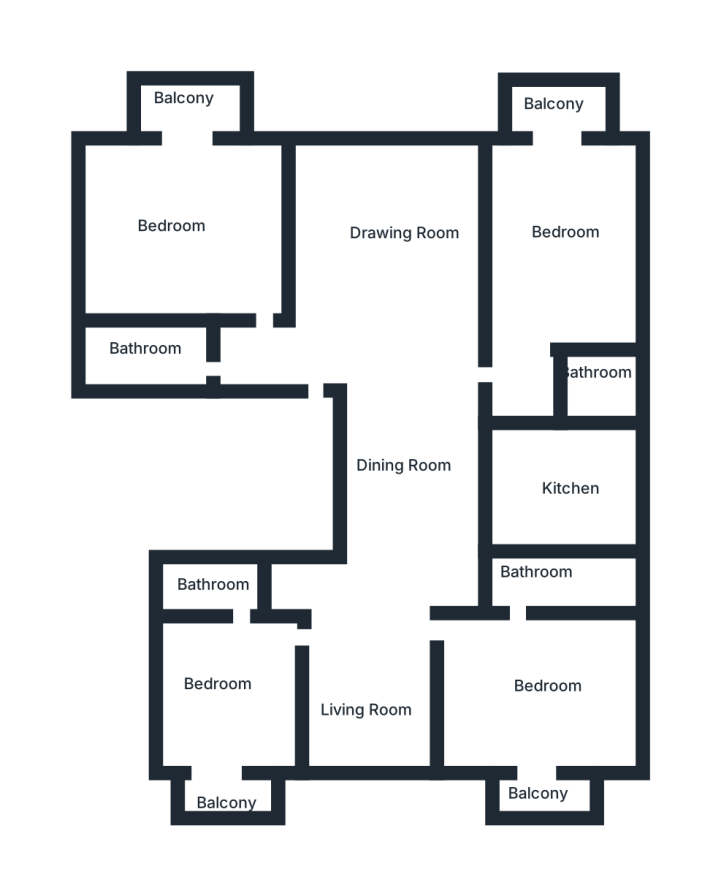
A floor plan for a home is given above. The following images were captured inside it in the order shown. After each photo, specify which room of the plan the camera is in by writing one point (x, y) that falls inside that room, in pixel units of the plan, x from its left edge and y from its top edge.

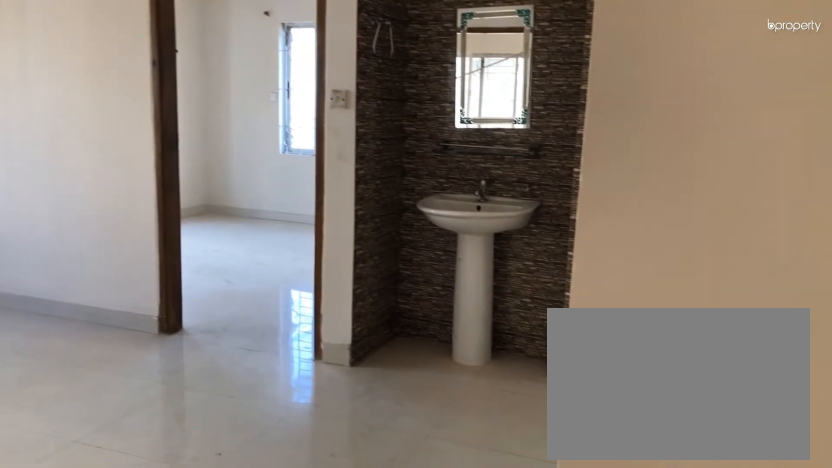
(384, 615)
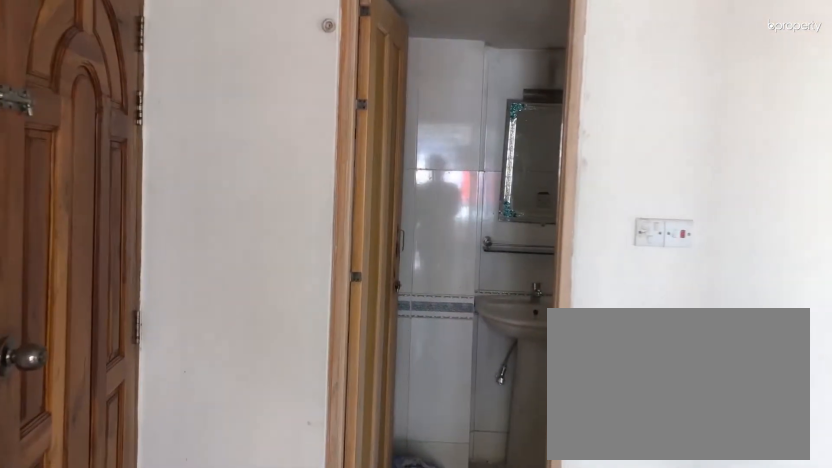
(536, 677)
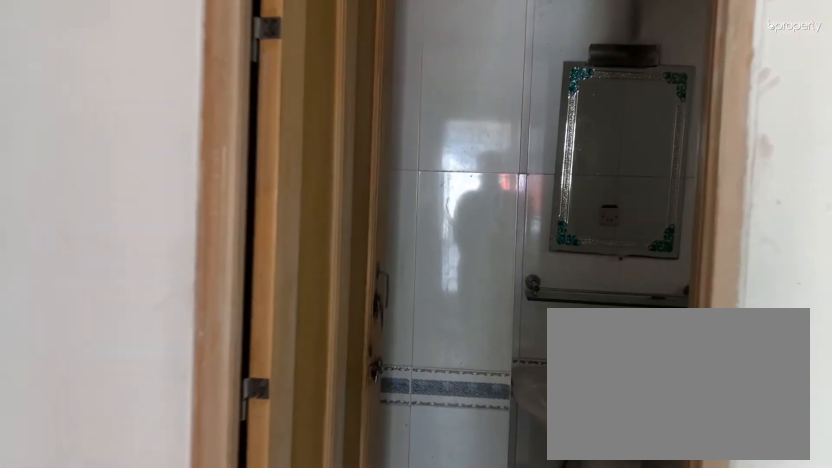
(536, 677)
